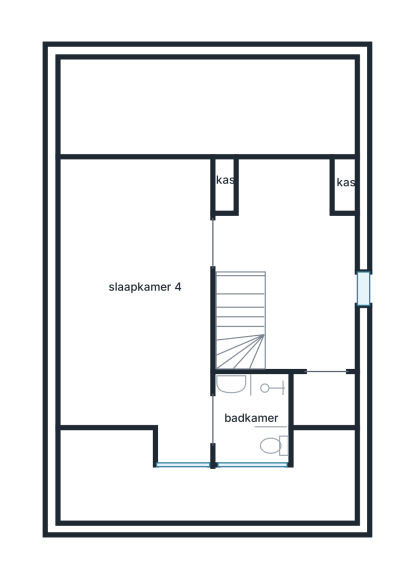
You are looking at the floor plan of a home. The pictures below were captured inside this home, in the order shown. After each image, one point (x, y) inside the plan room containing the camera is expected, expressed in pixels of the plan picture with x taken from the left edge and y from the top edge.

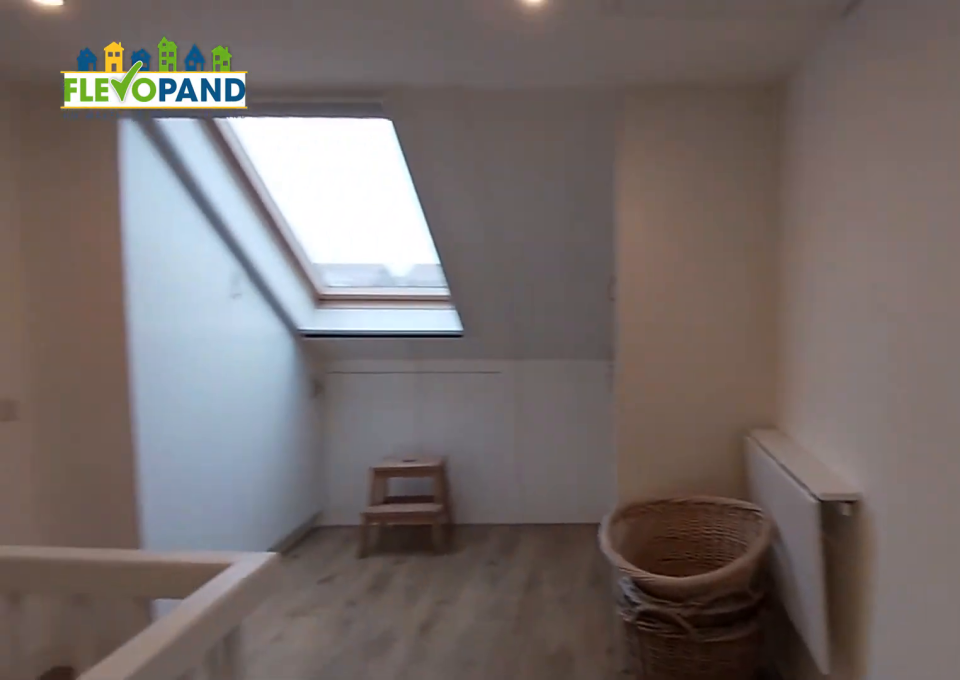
(301, 254)
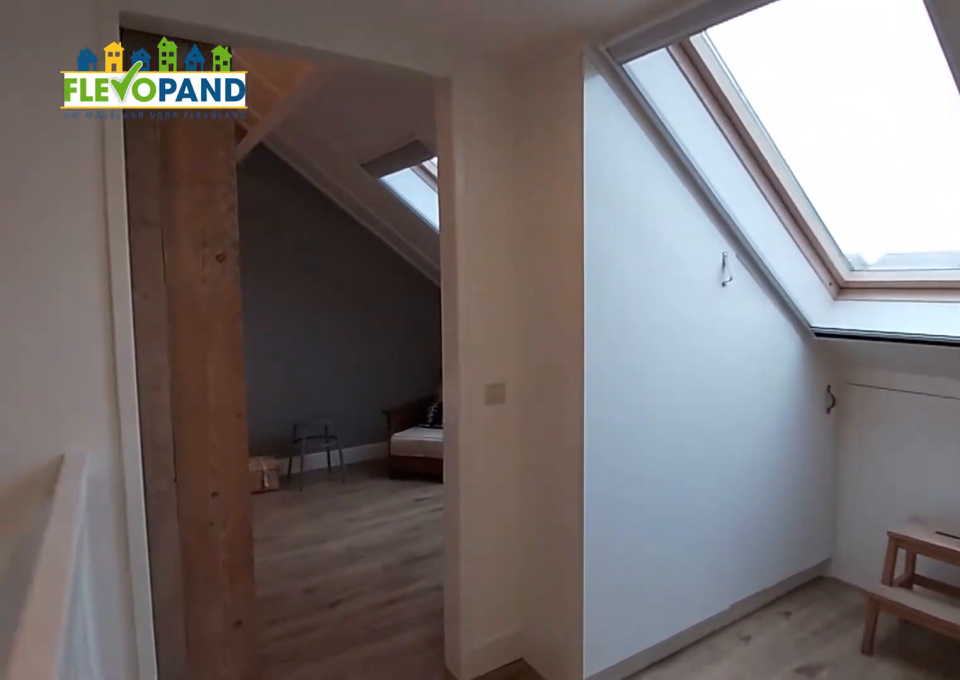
(301, 254)
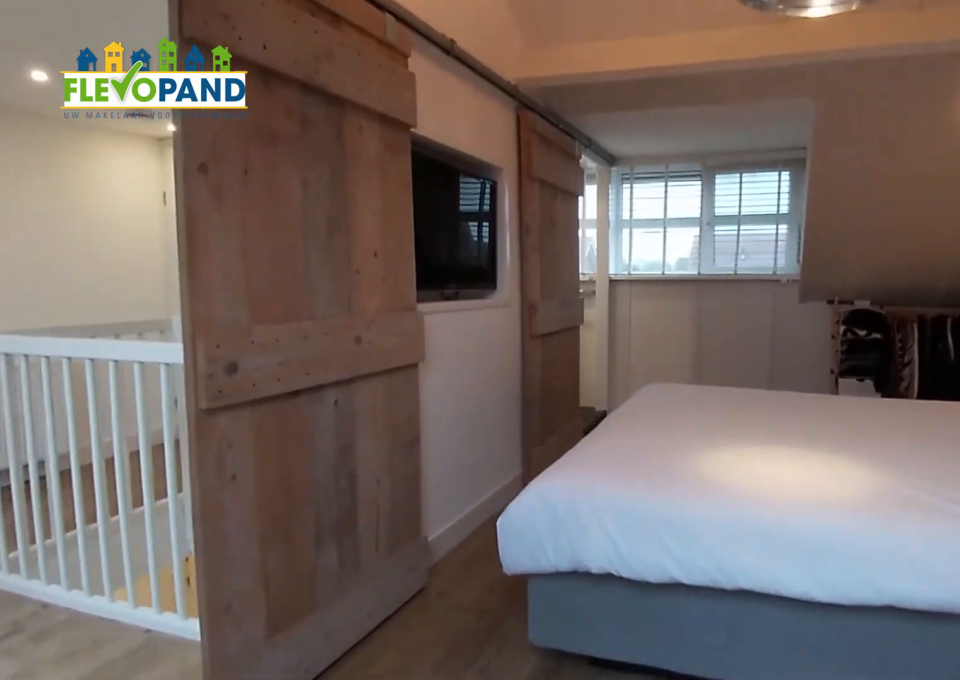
(142, 335)
